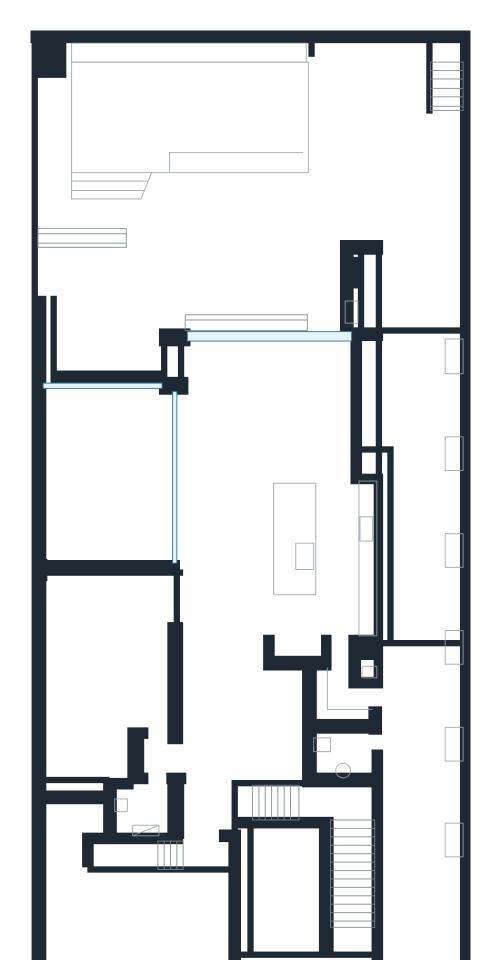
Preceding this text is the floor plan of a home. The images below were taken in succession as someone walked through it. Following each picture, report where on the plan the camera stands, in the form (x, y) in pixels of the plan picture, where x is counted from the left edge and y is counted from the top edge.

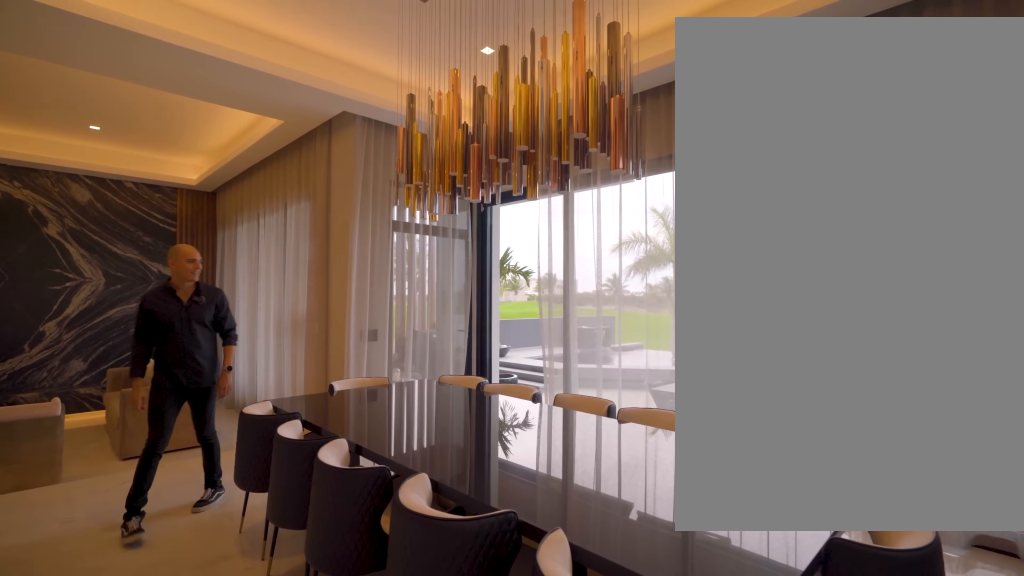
(283, 457)
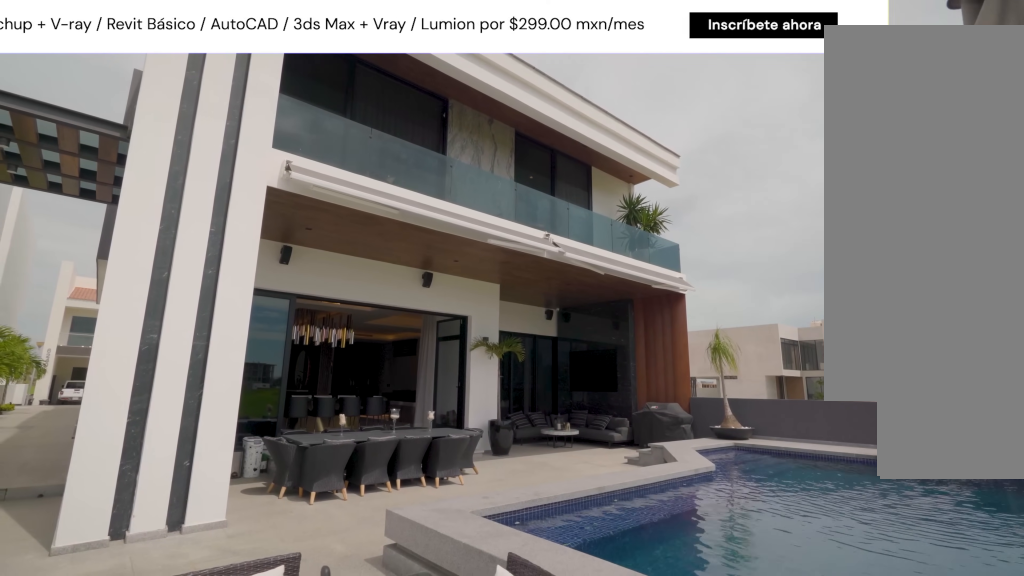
(396, 125)
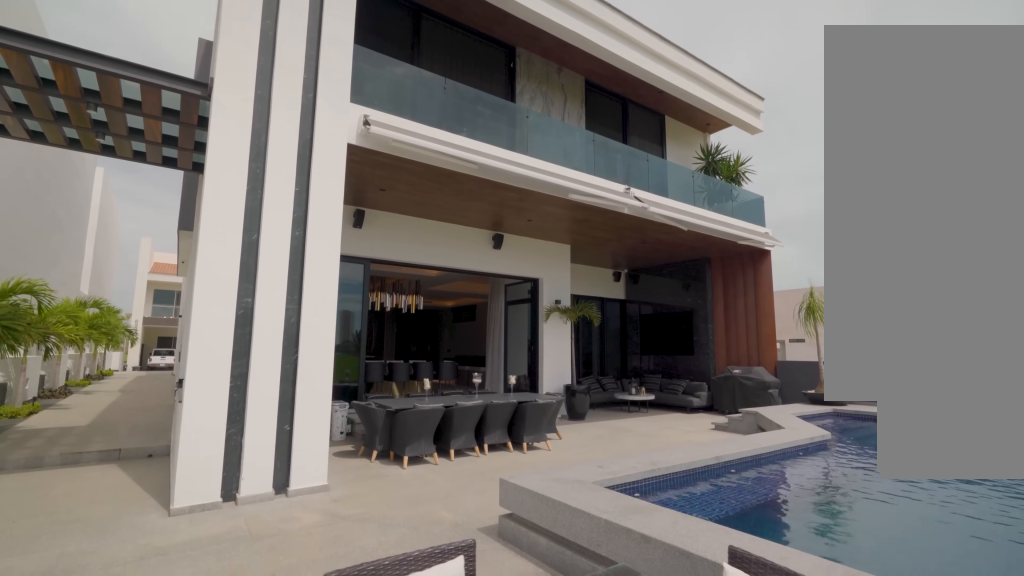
(364, 126)
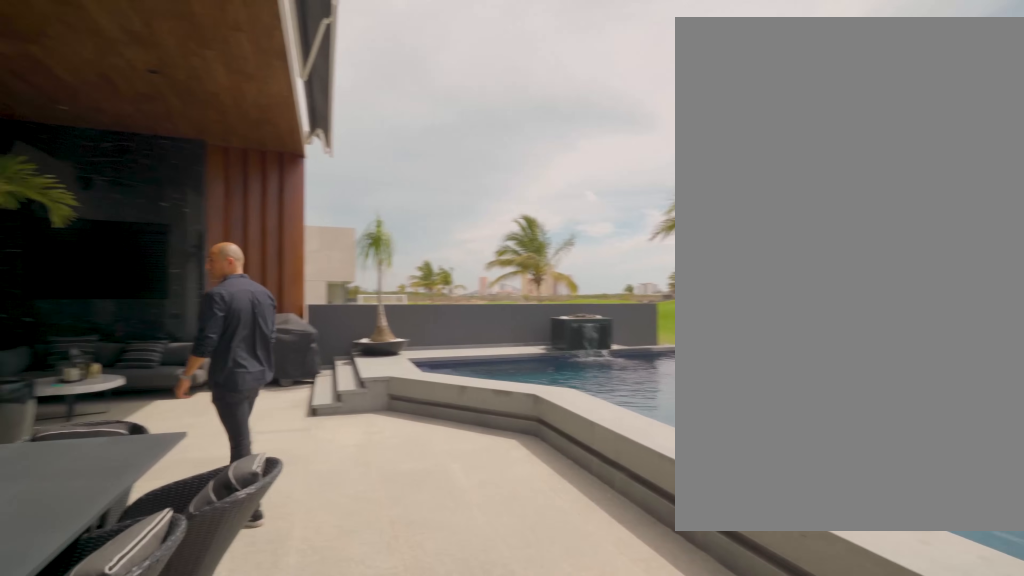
(277, 201)
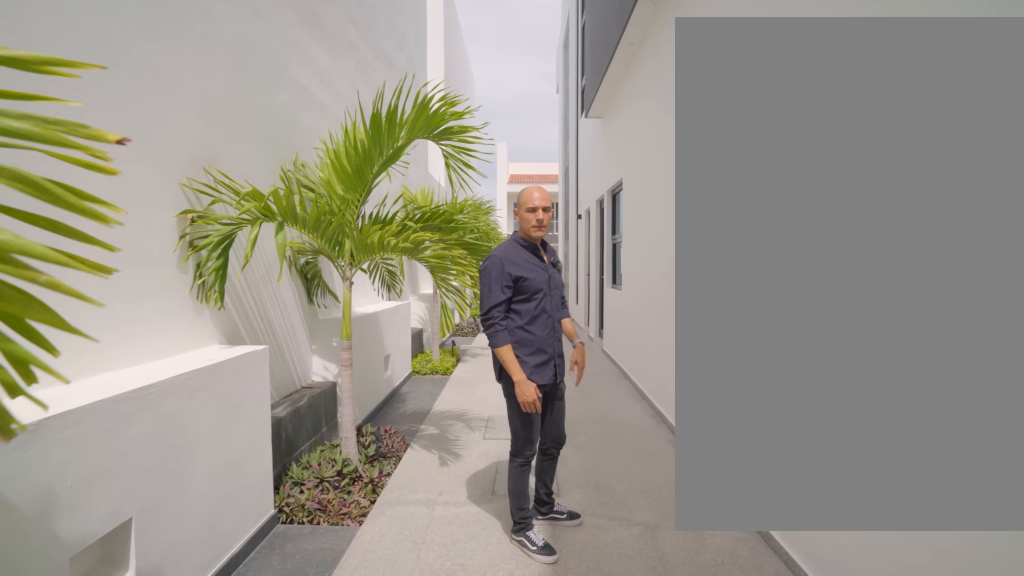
(423, 634)
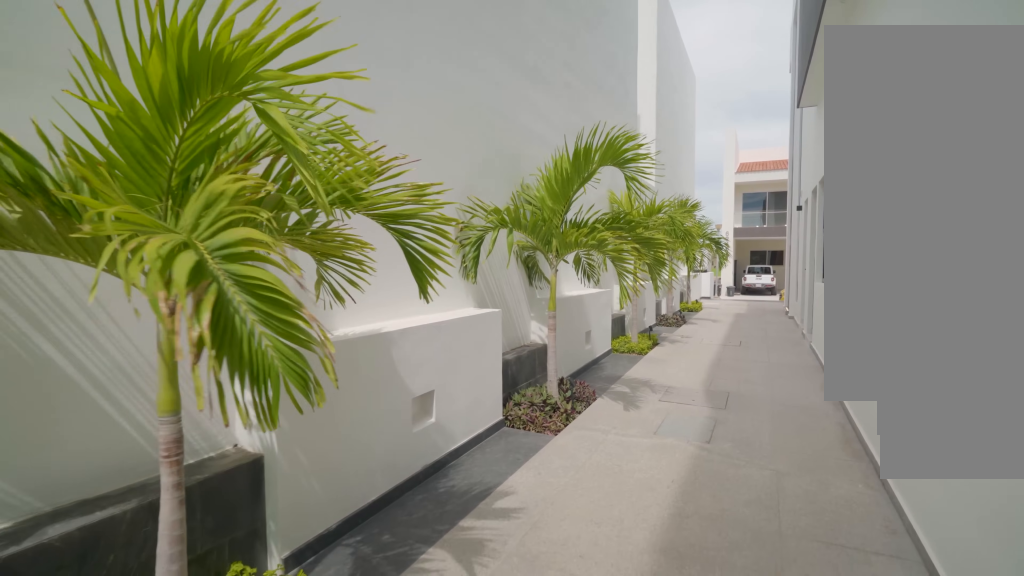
(417, 542)
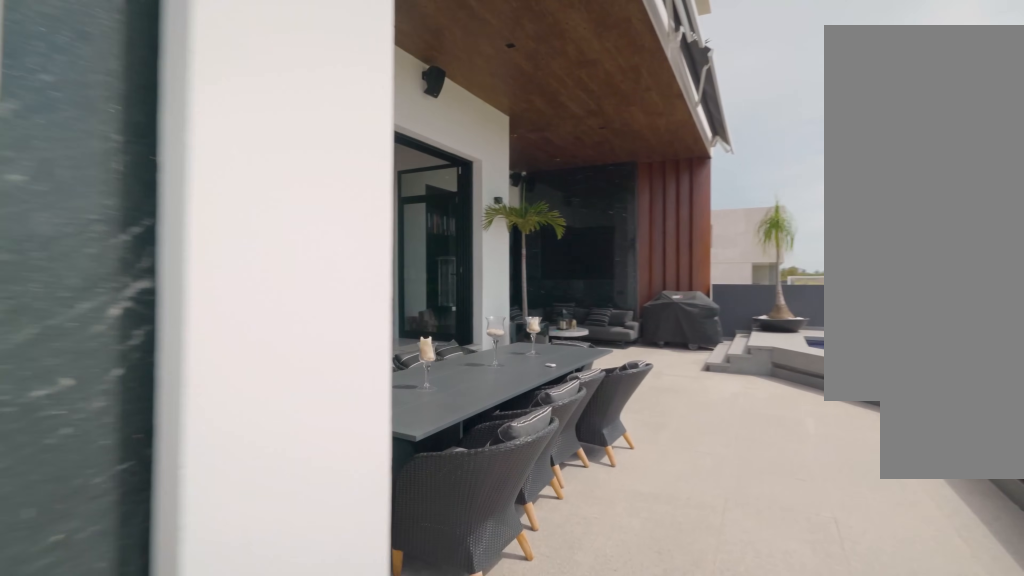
(371, 226)
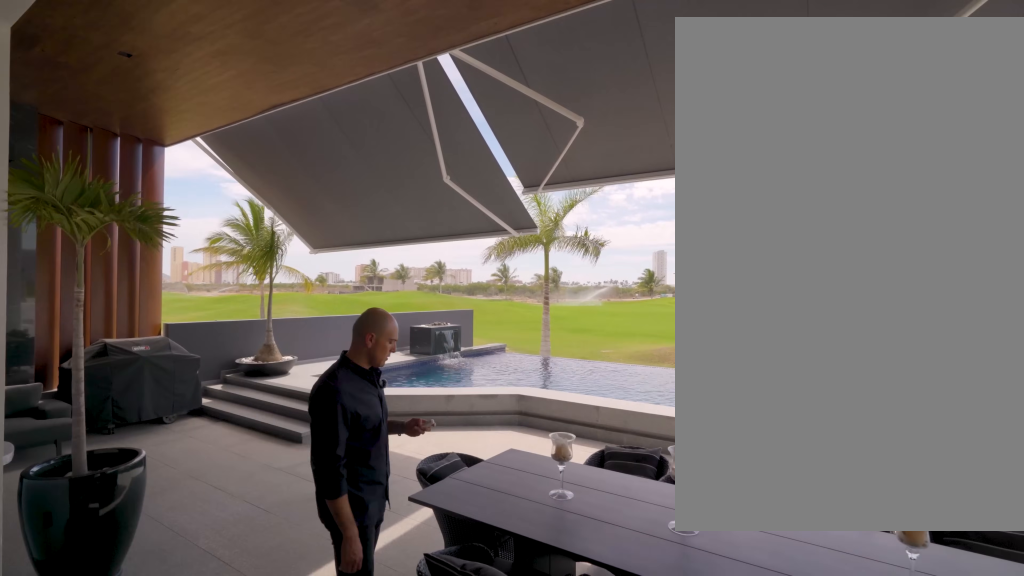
(250, 334)
